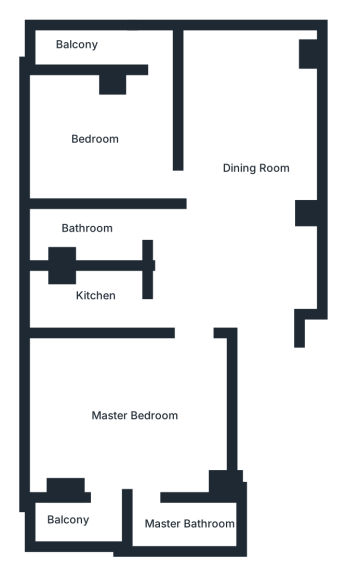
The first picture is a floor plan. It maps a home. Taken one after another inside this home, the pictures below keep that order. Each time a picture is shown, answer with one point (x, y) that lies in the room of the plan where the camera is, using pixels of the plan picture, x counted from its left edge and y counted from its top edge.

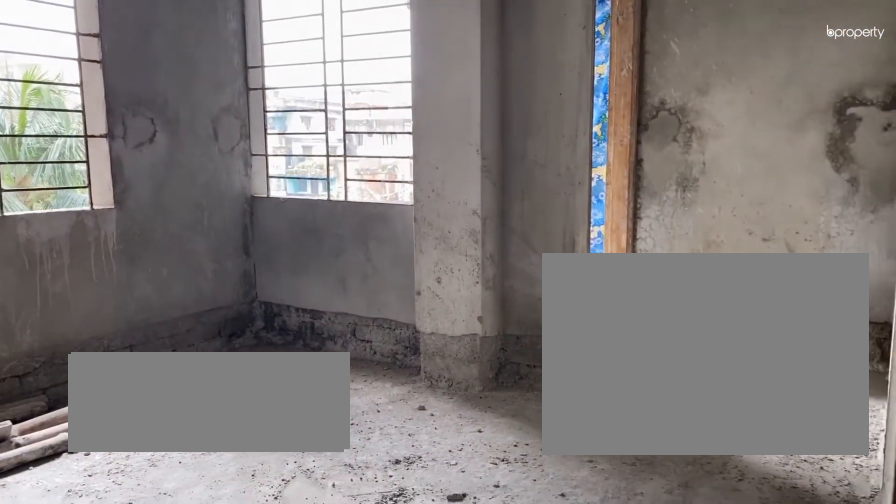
(109, 139)
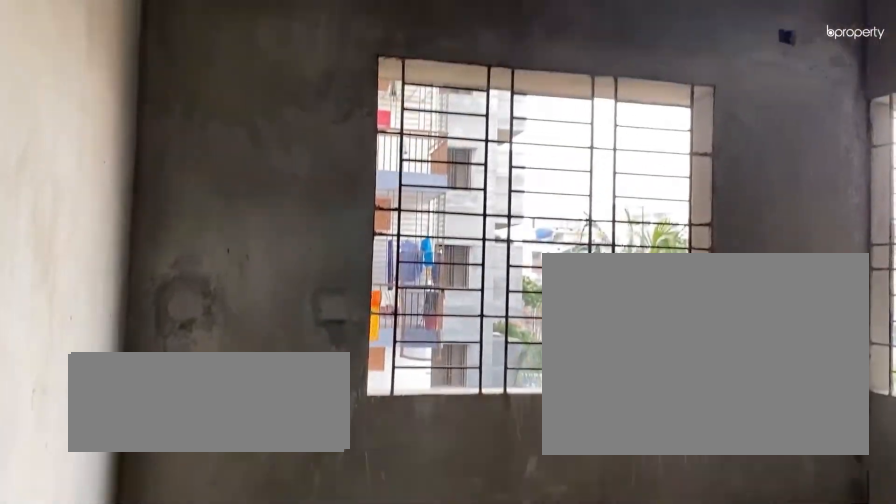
(109, 139)
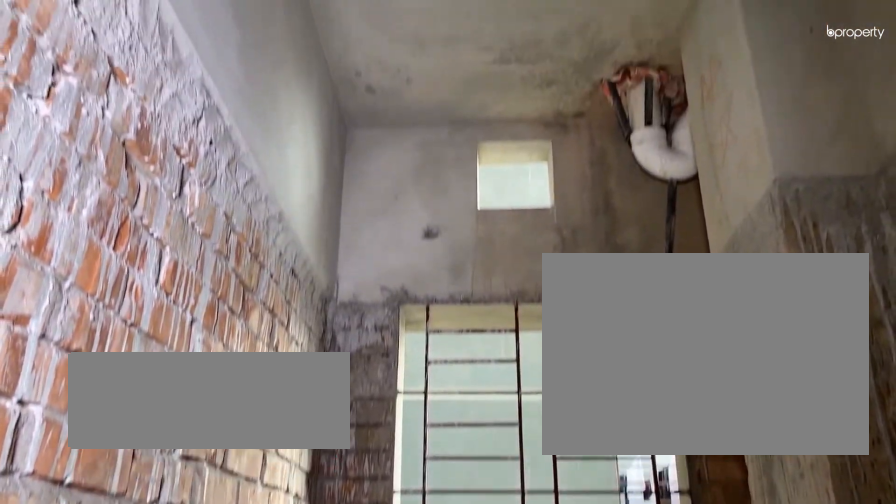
(95, 300)
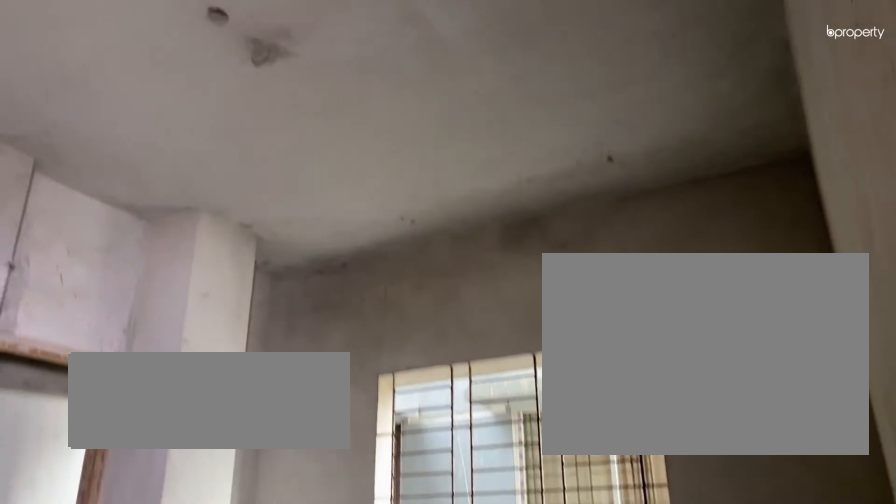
(143, 414)
